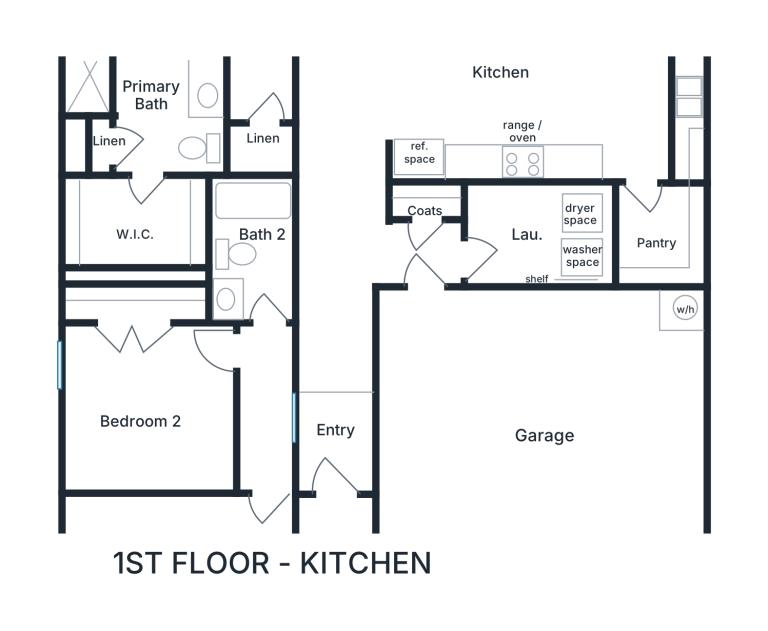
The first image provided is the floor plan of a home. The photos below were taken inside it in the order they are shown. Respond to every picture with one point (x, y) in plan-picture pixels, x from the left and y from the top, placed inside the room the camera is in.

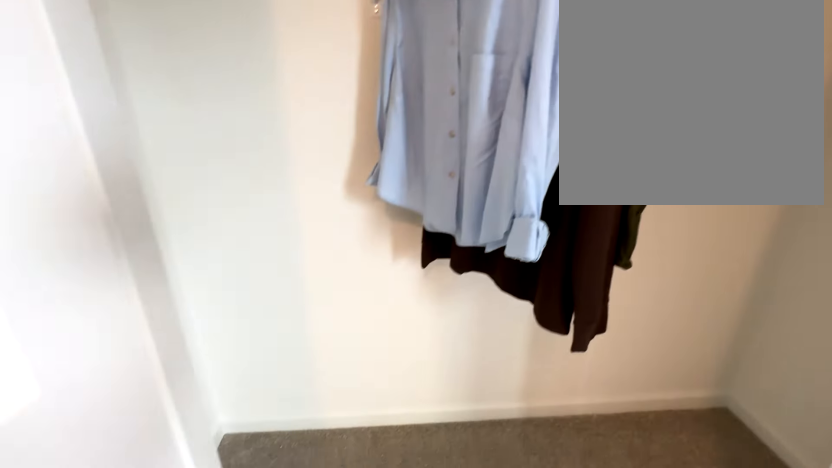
(176, 420)
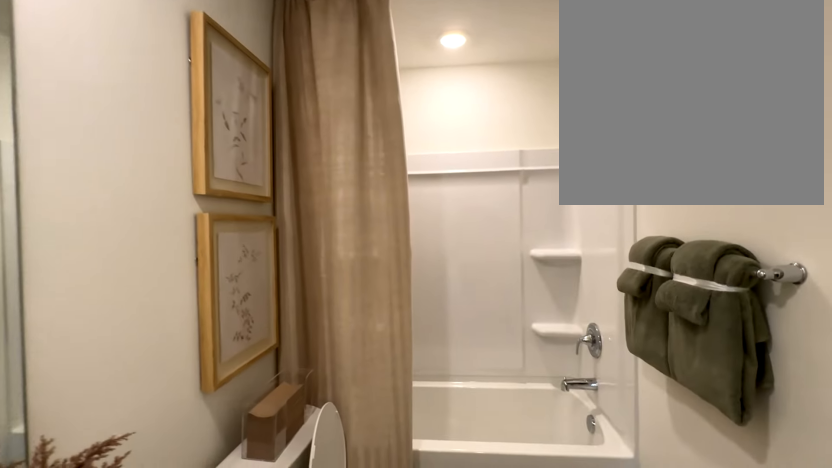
(253, 247)
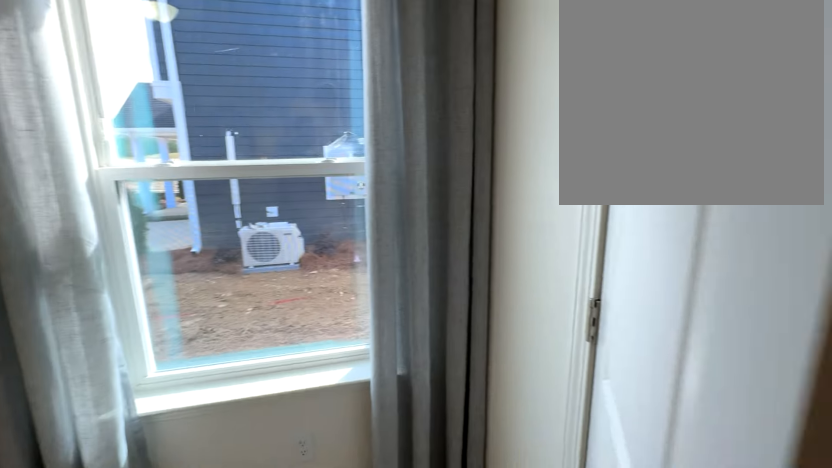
(148, 406)
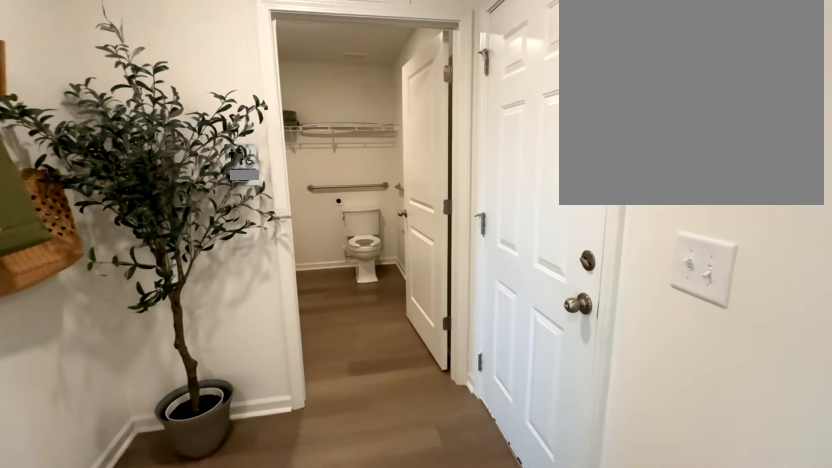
(381, 235)
